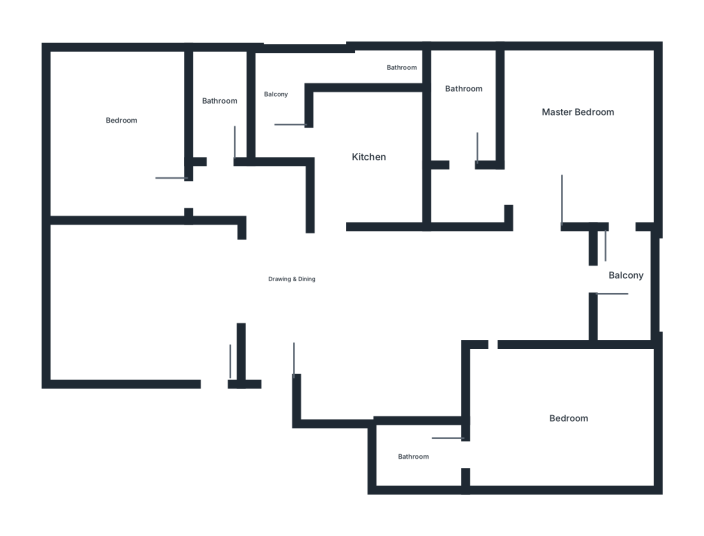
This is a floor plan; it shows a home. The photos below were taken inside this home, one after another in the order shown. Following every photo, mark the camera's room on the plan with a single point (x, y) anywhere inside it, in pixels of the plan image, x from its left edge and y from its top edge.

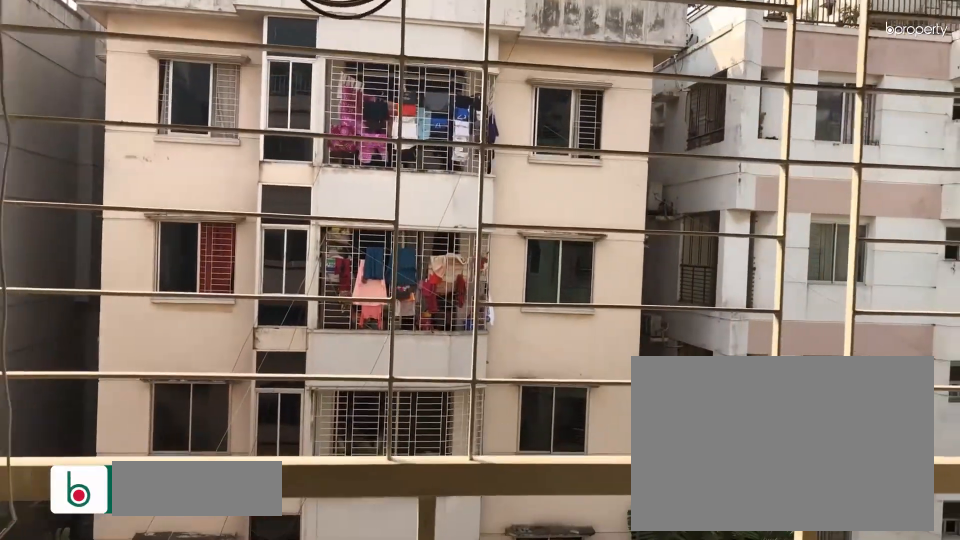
(621, 277)
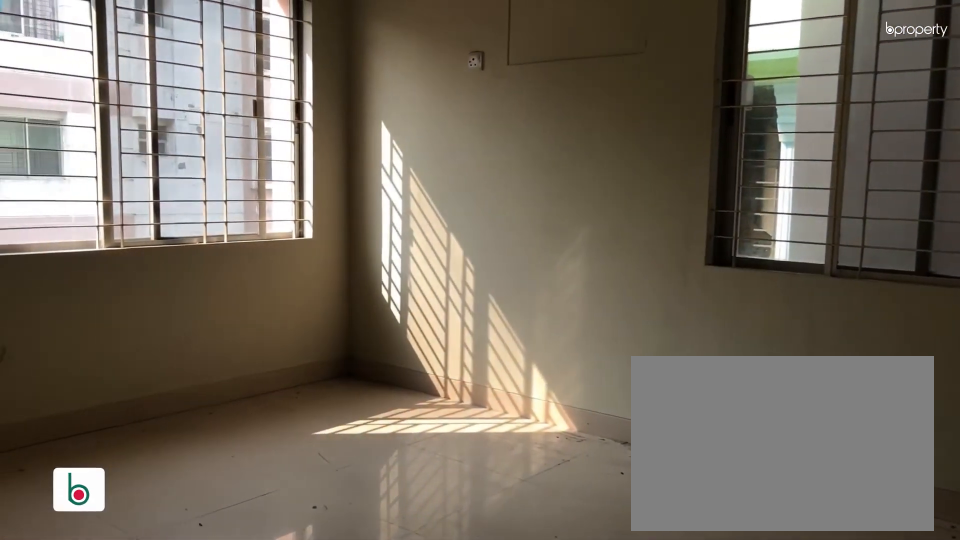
(516, 374)
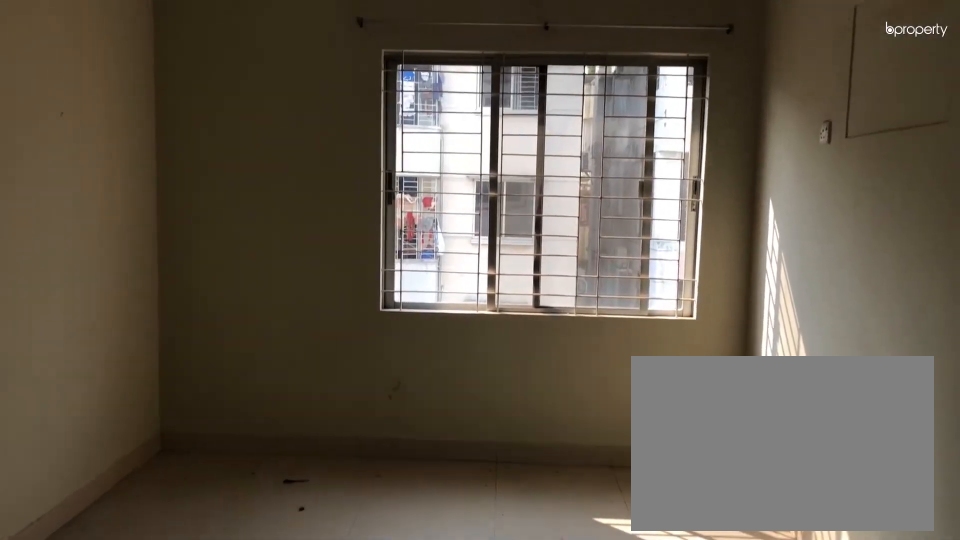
(573, 425)
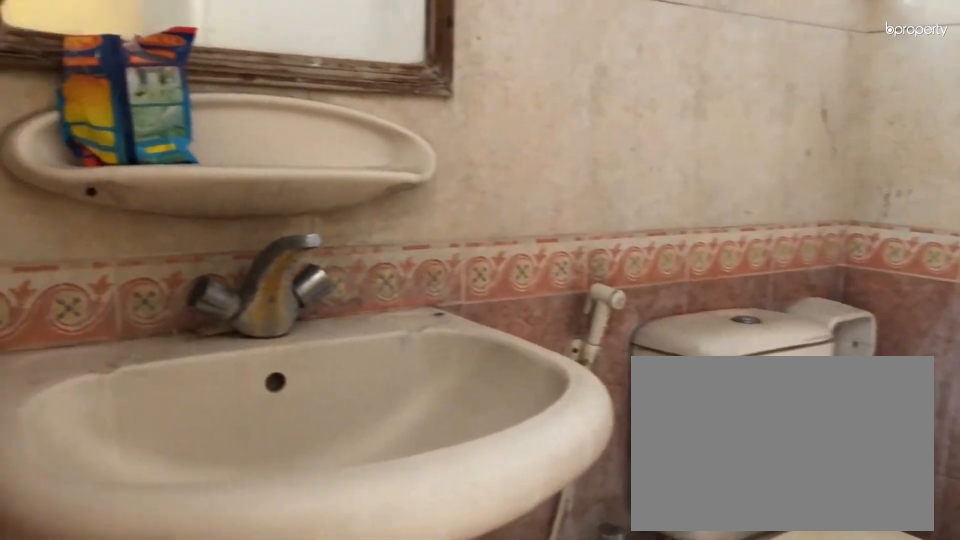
(419, 450)
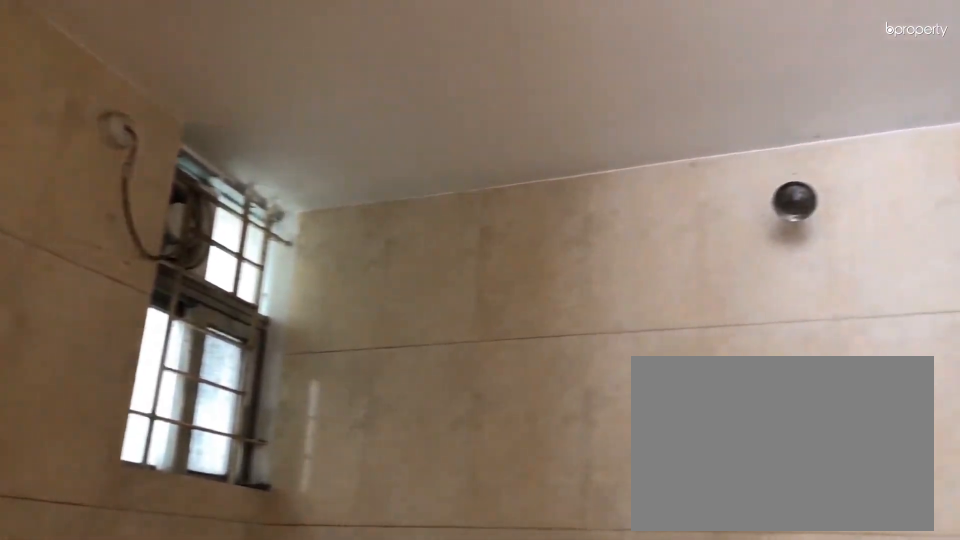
(419, 450)
